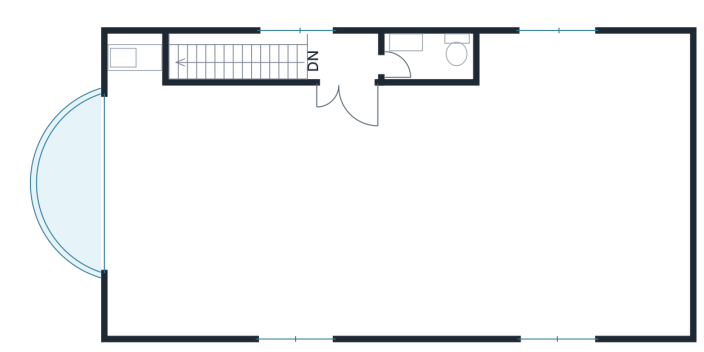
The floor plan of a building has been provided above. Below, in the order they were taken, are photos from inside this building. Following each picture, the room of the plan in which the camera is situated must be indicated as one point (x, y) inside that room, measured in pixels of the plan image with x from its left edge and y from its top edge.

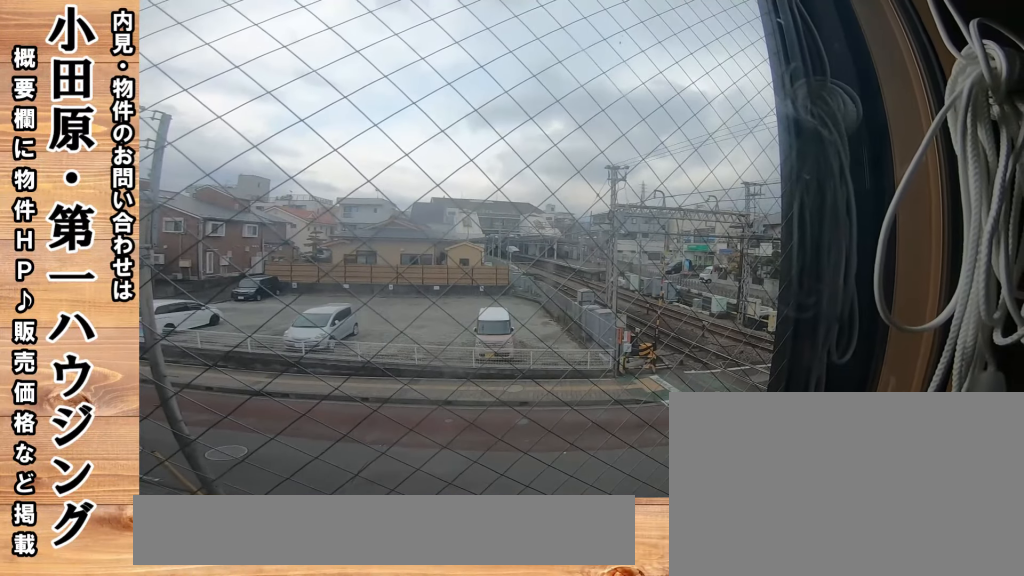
(396, 211)
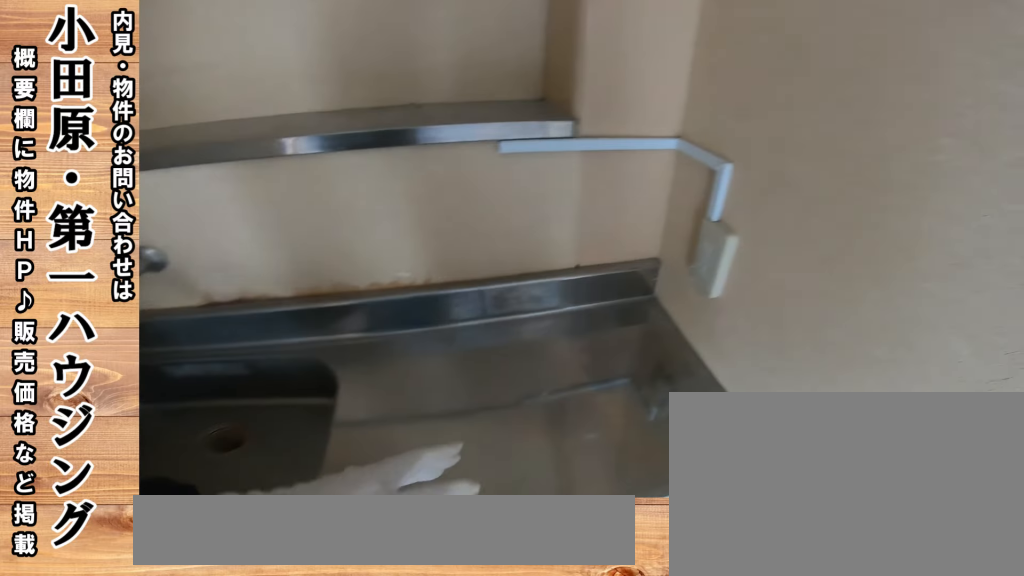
(145, 79)
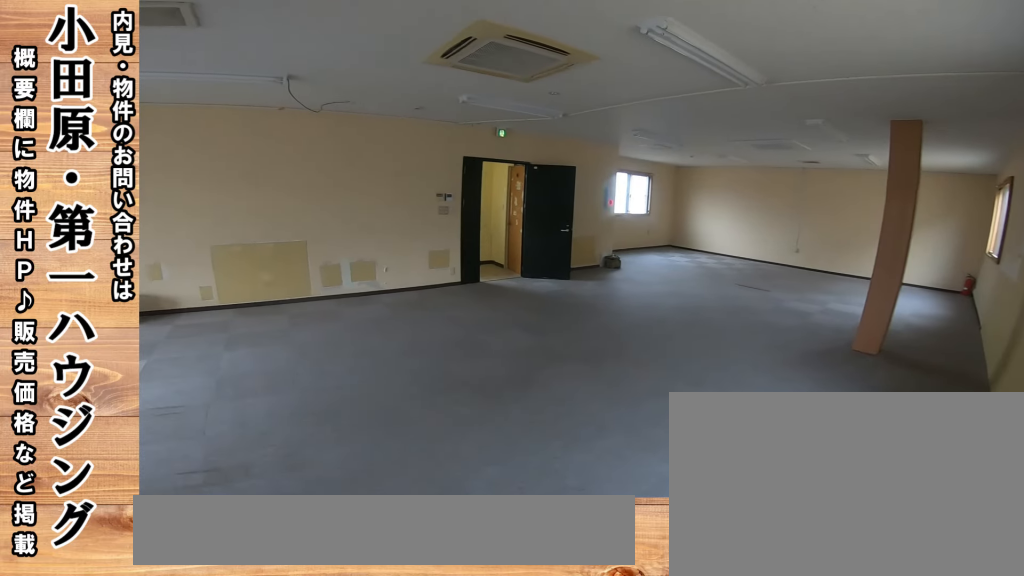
(395, 196)
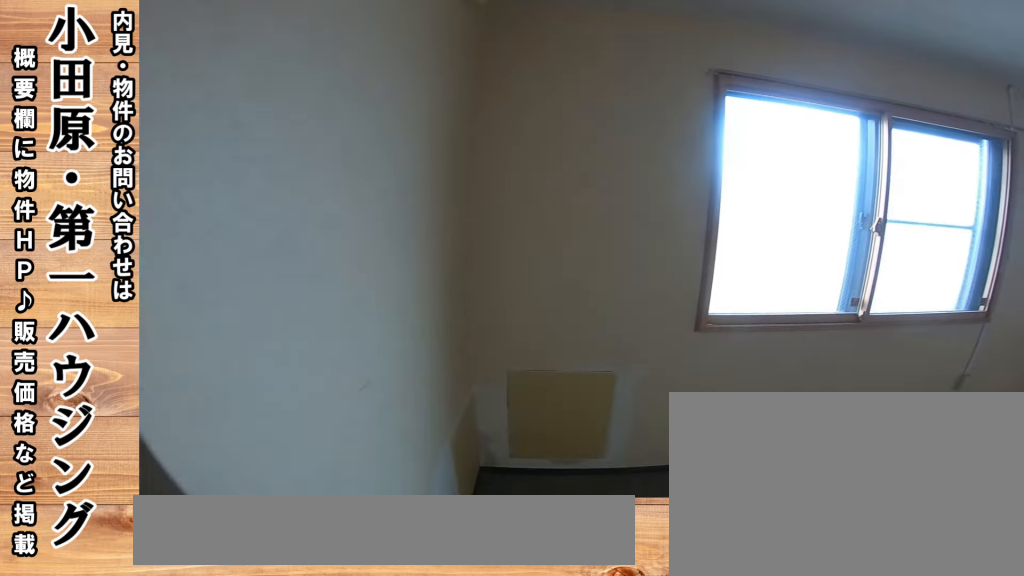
(395, 196)
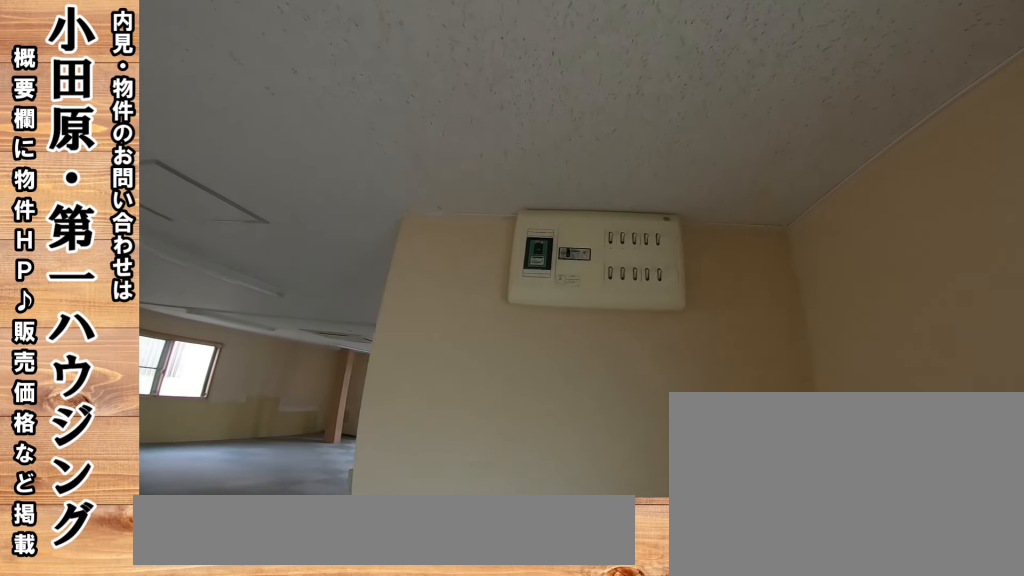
(397, 212)
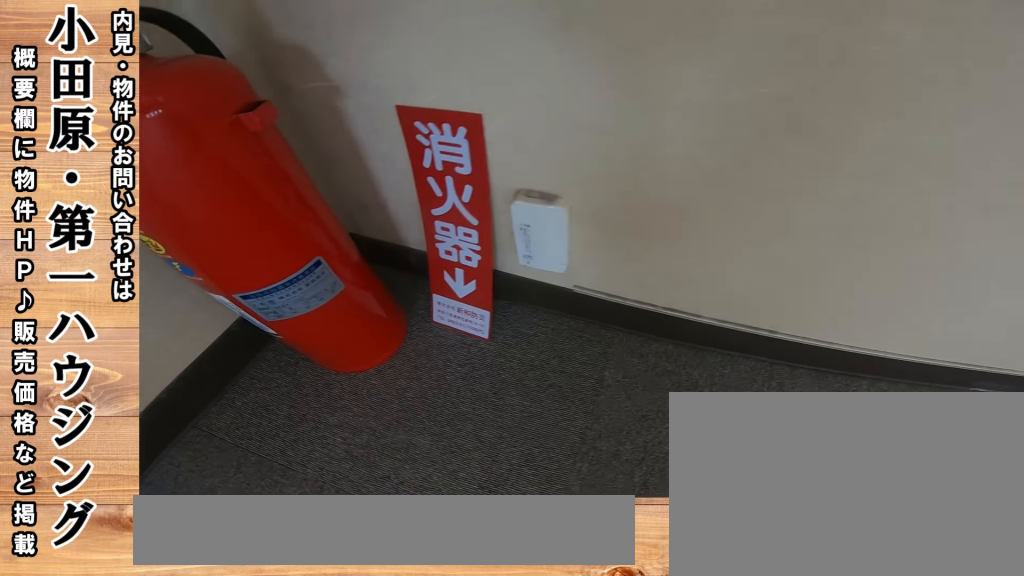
(395, 187)
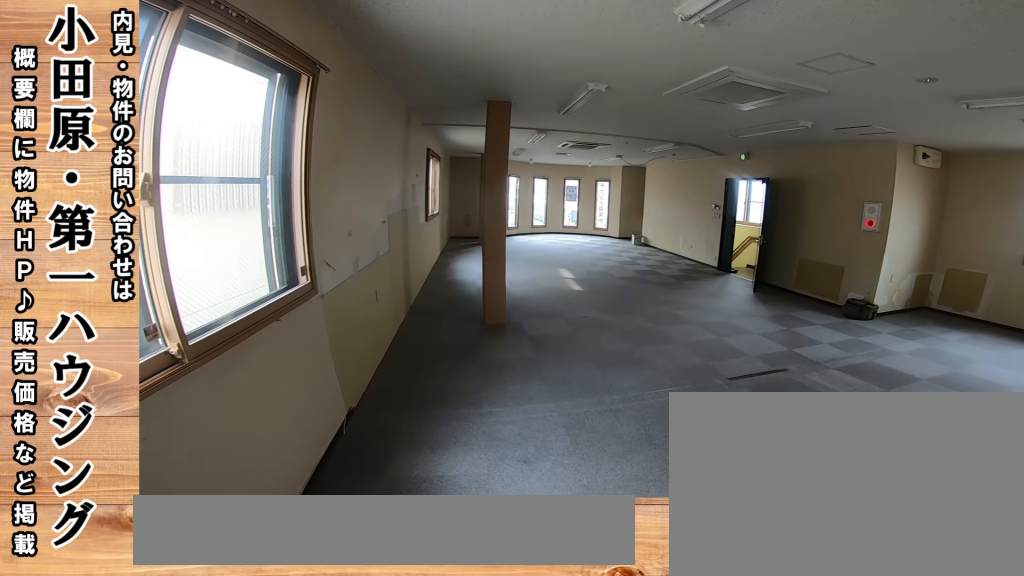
(395, 187)
